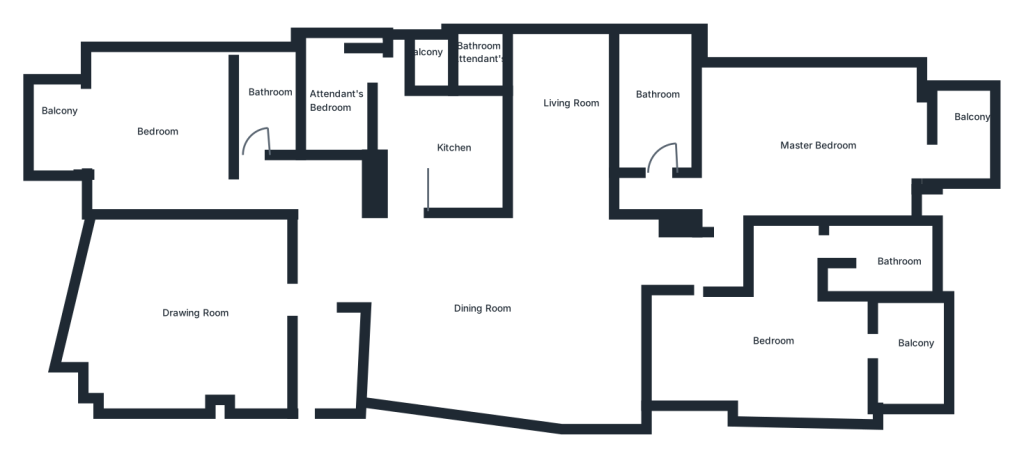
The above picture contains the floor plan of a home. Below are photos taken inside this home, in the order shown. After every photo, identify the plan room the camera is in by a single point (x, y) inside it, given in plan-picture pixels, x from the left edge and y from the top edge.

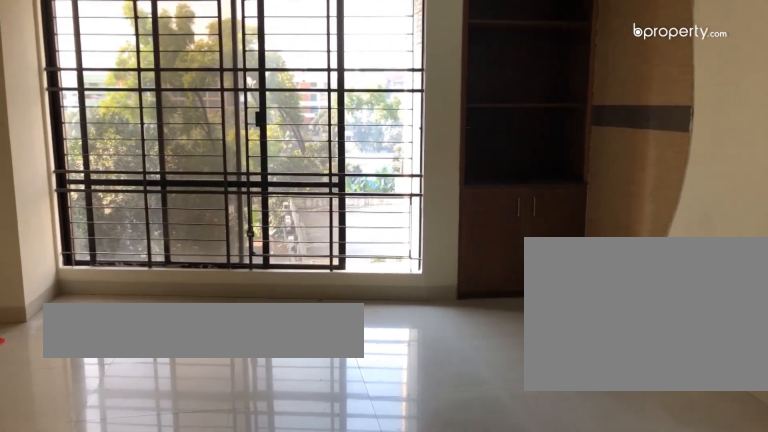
(211, 313)
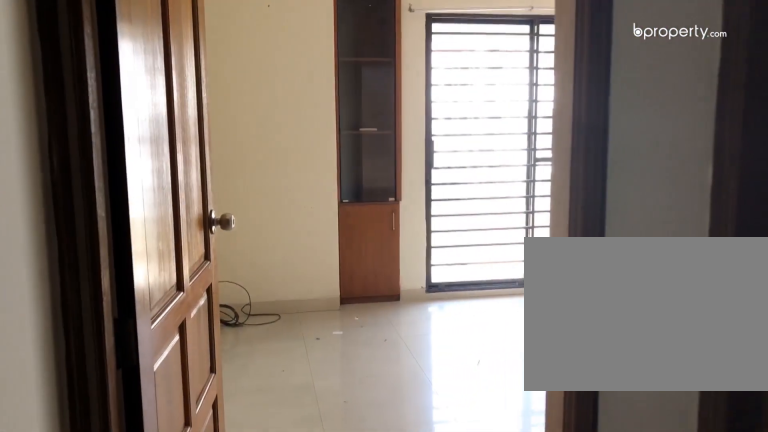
(269, 187)
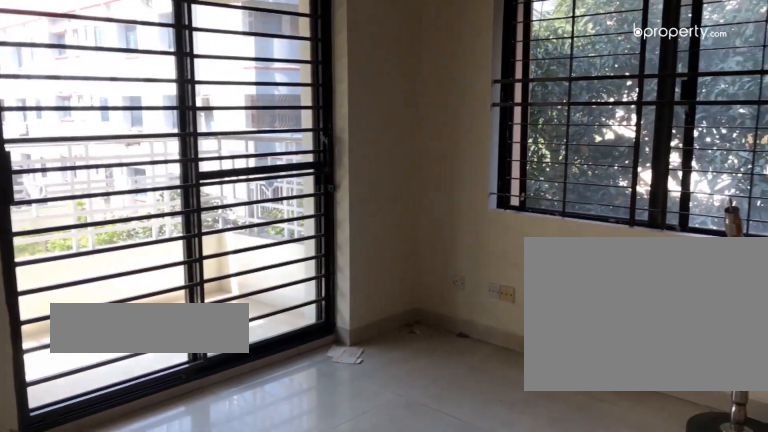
(165, 138)
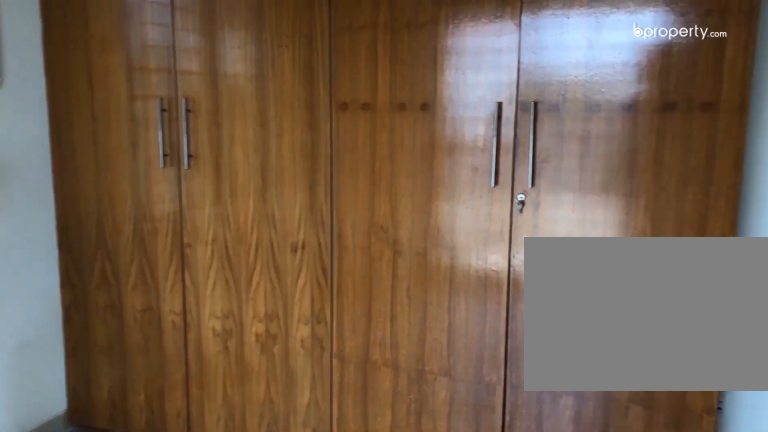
(156, 134)
